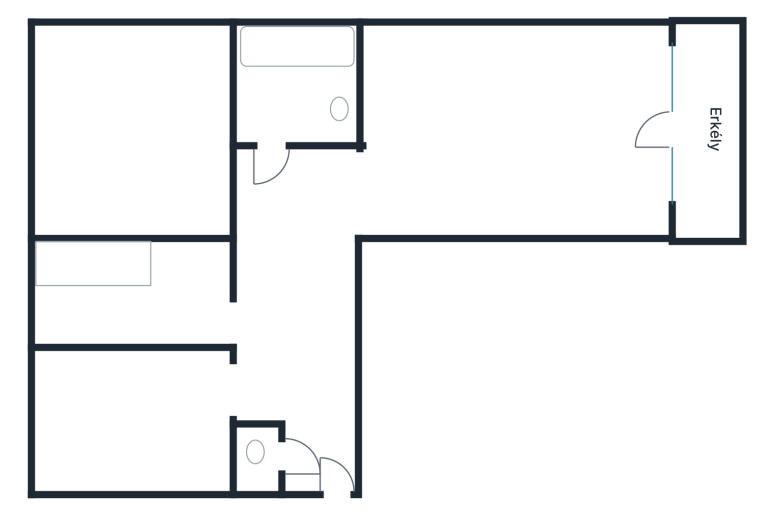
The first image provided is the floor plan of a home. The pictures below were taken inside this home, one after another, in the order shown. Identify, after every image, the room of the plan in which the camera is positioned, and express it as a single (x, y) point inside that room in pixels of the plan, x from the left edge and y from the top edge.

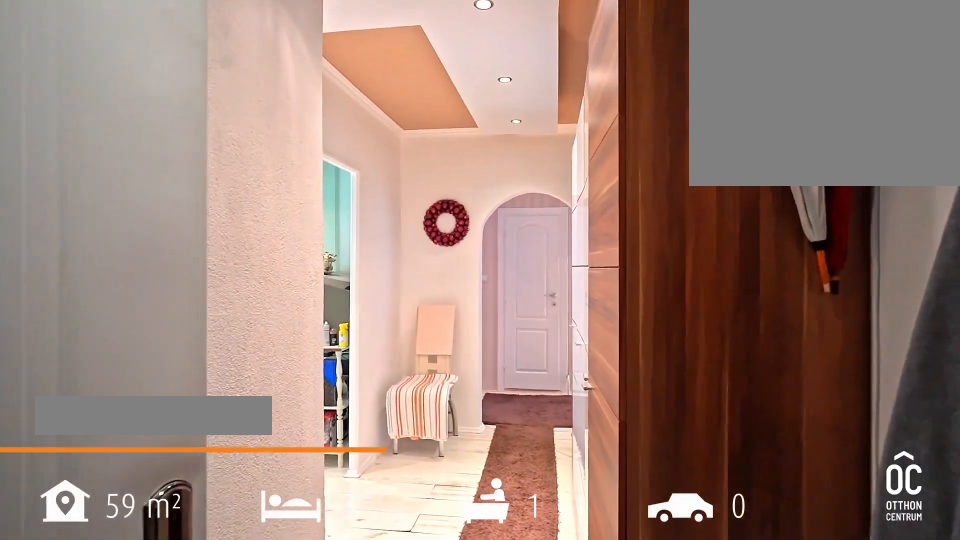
(305, 453)
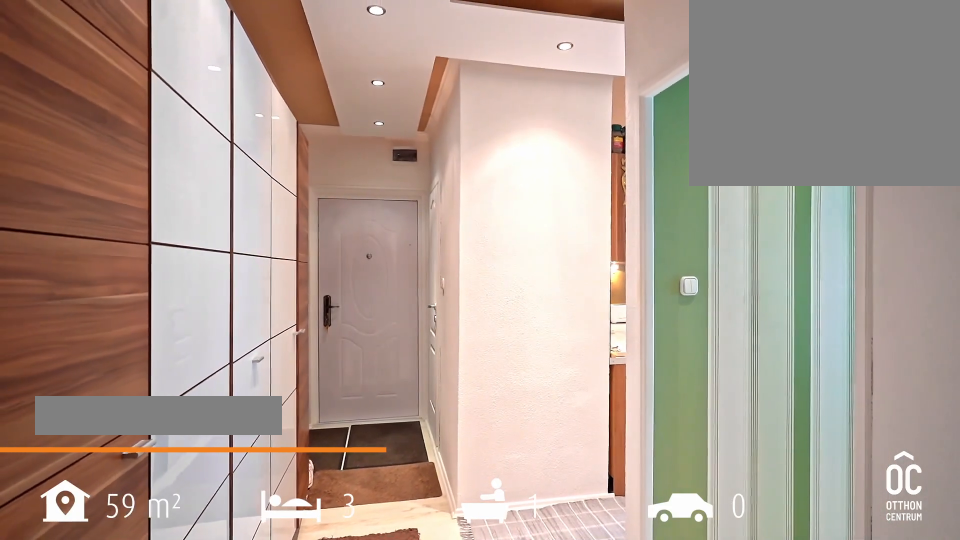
(305, 453)
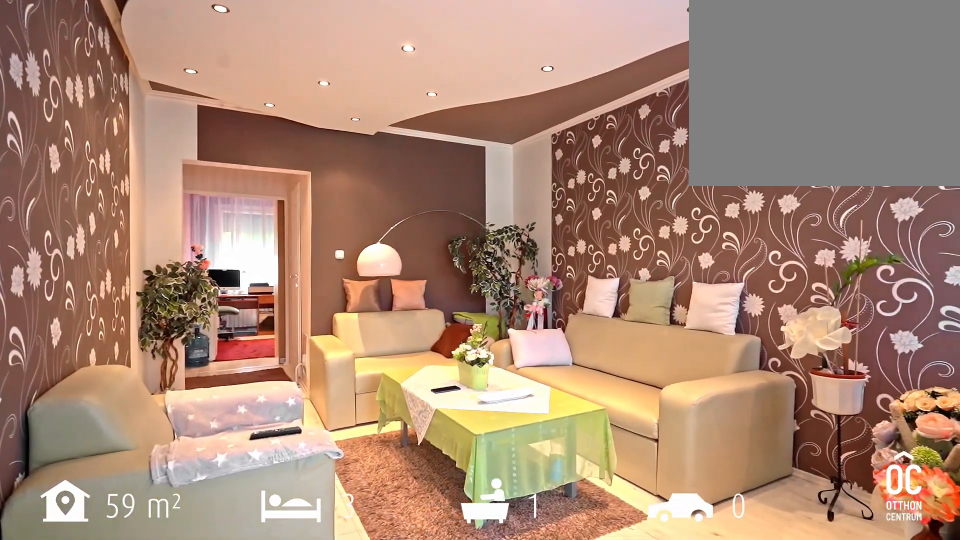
(591, 129)
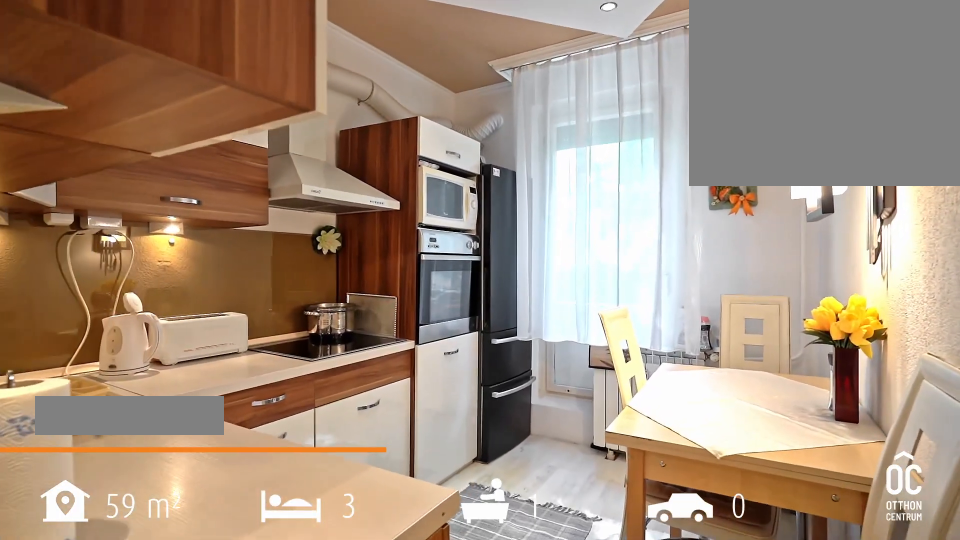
(125, 430)
